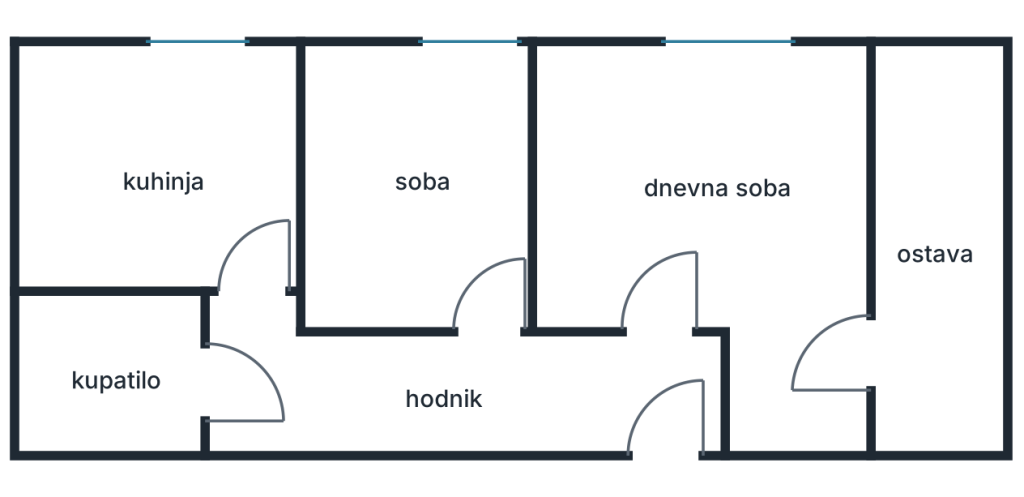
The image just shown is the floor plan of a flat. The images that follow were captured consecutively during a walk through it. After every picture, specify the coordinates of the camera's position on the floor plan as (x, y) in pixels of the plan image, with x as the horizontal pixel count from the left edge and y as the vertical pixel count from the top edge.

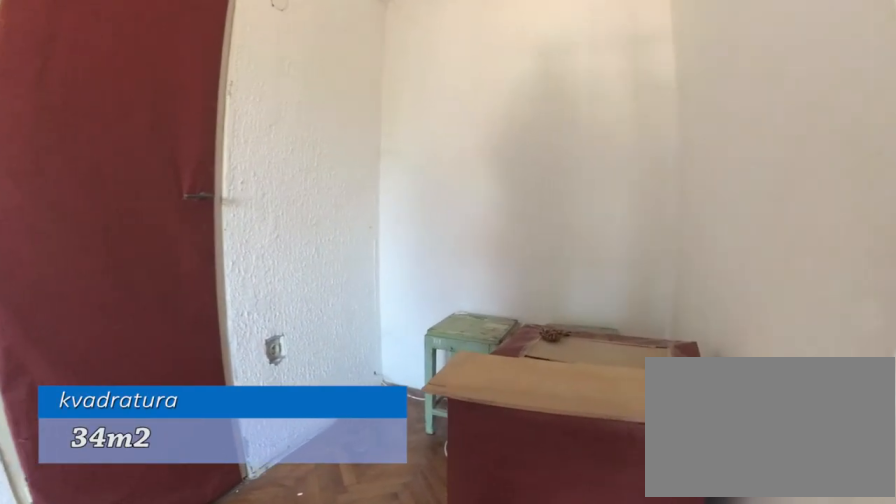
(787, 264)
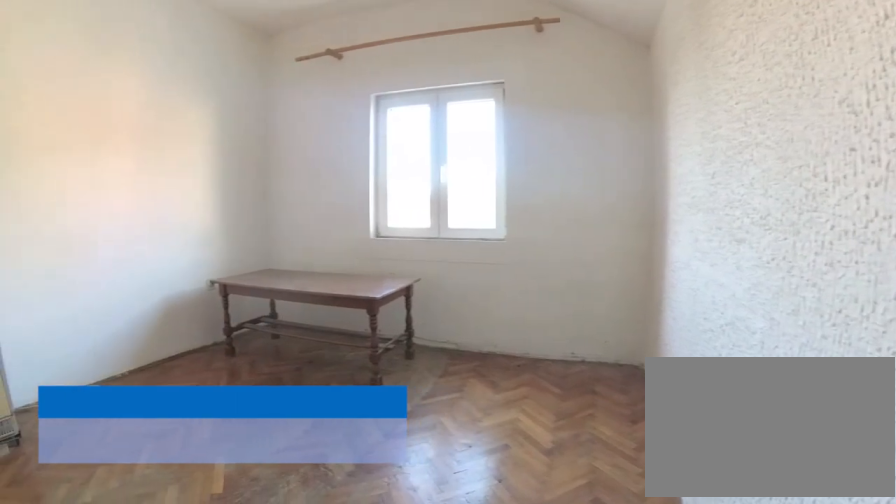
(784, 308)
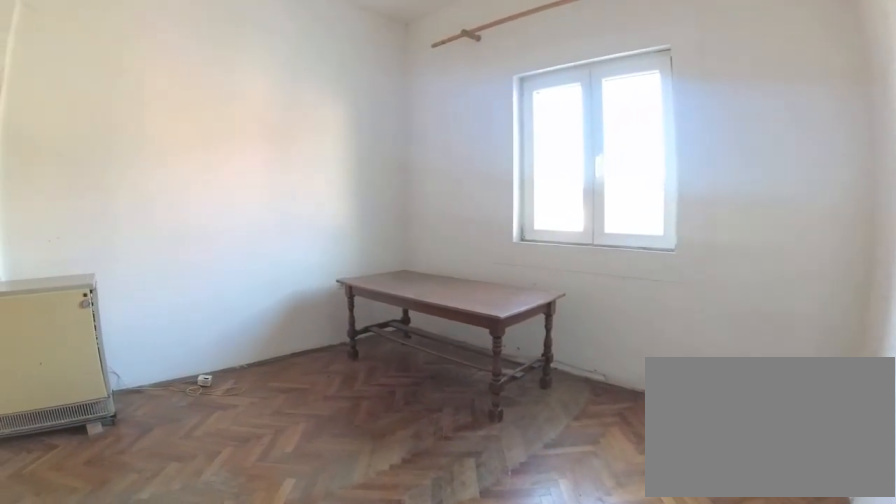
(790, 285)
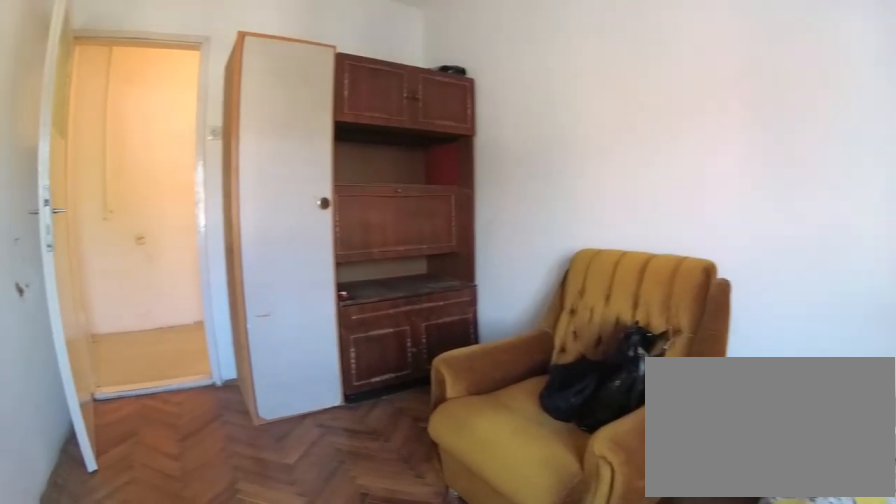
(476, 84)
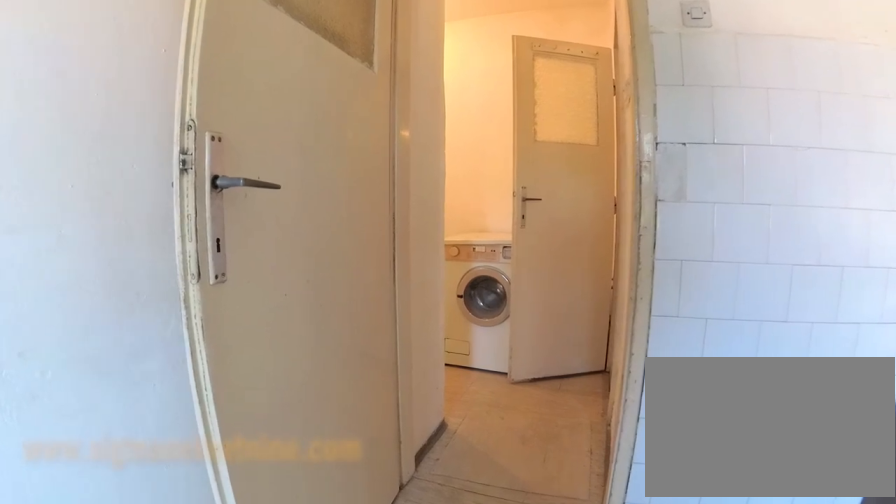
(242, 166)
